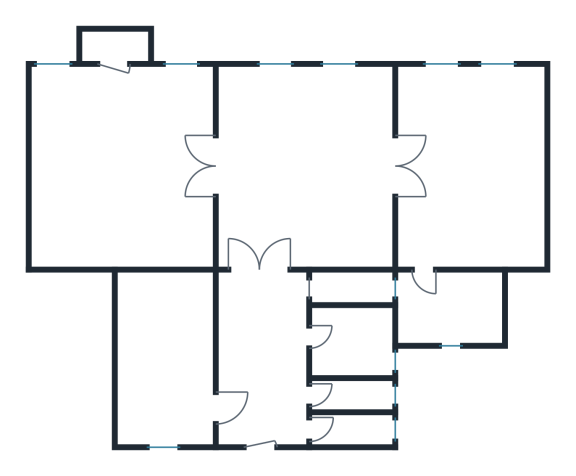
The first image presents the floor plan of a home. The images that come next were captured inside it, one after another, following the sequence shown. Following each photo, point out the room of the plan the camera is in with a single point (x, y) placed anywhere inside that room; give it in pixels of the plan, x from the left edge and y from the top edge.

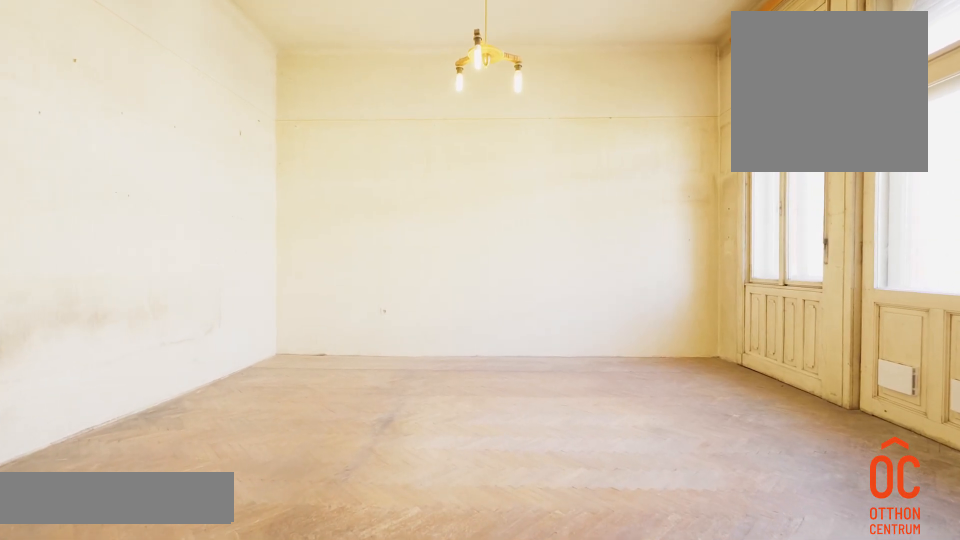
(124, 166)
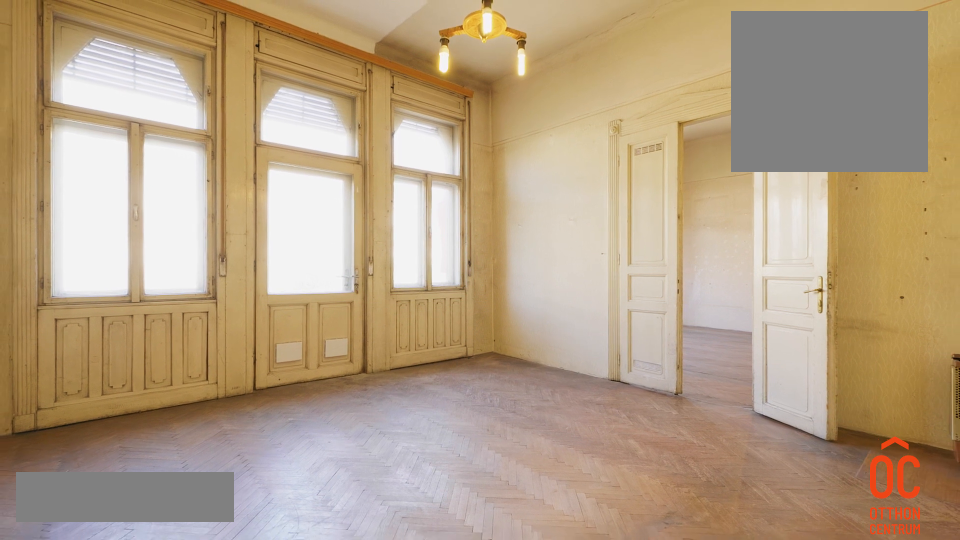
(124, 166)
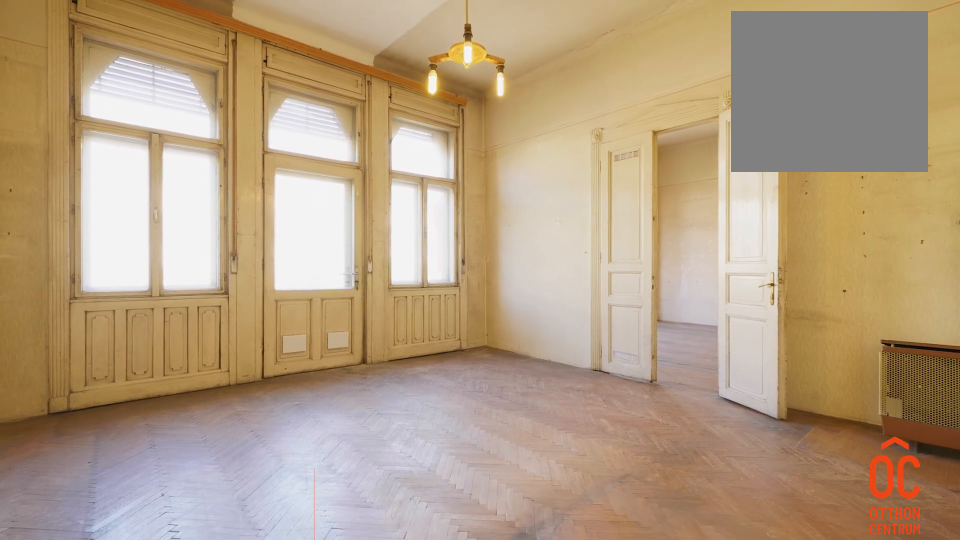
(124, 166)
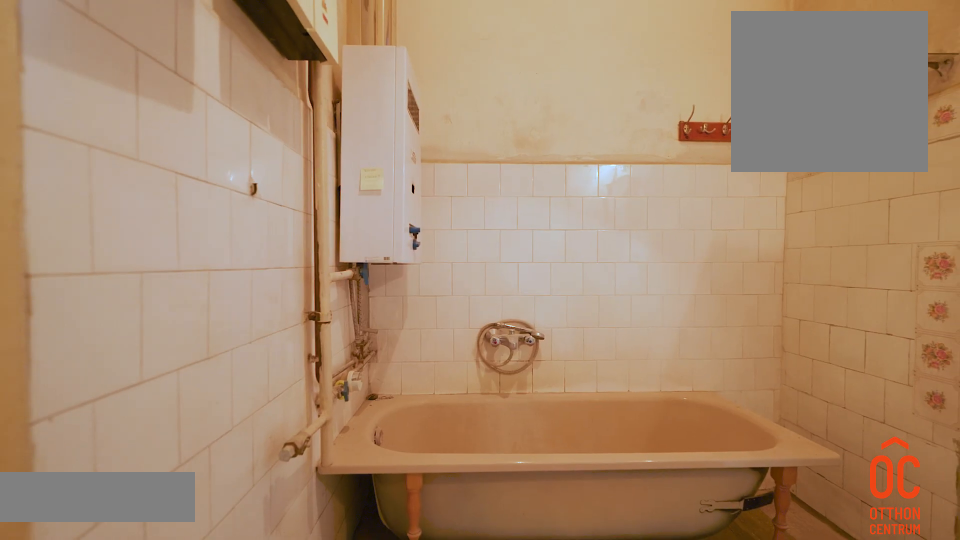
(461, 304)
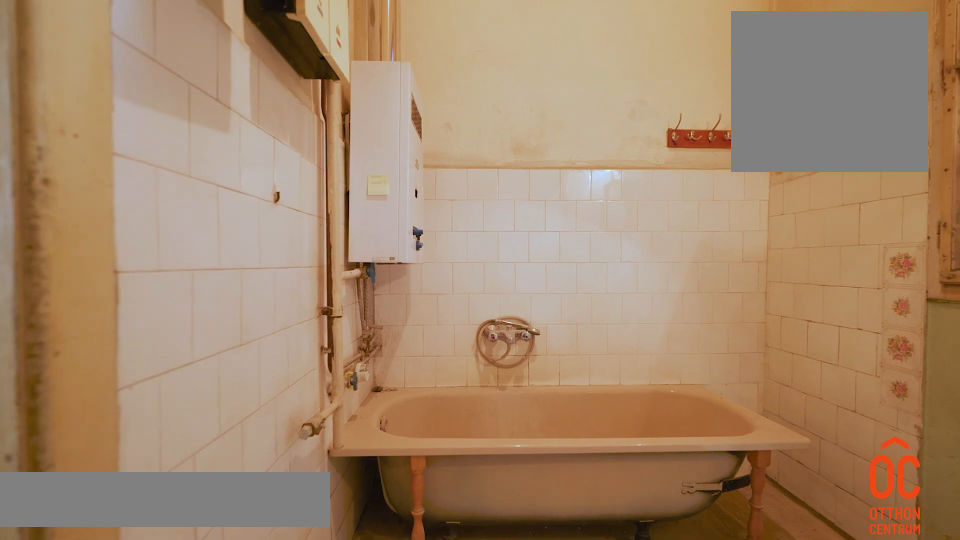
(466, 302)
